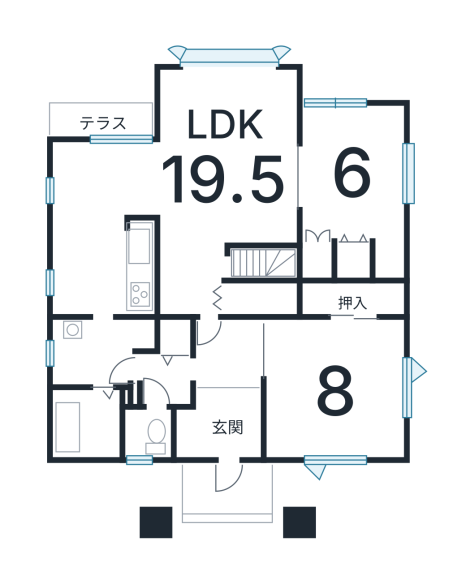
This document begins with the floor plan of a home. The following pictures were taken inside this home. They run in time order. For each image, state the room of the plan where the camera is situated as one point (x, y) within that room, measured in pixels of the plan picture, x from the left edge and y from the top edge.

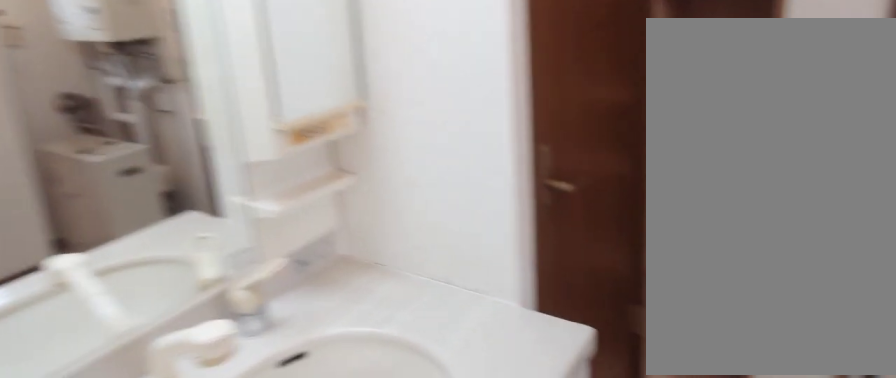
(91, 347)
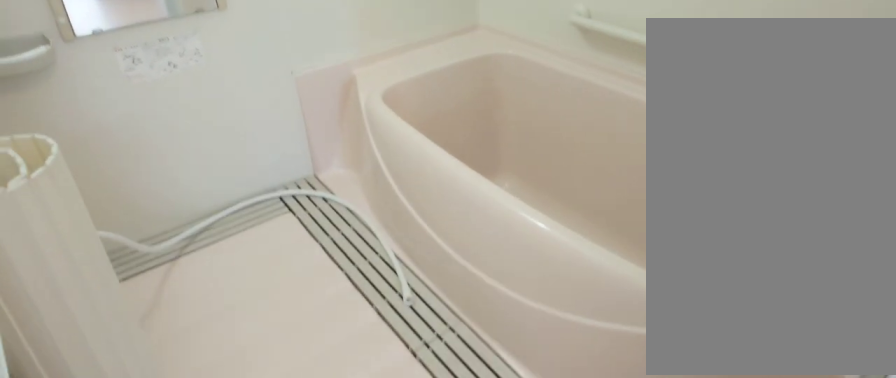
(76, 433)
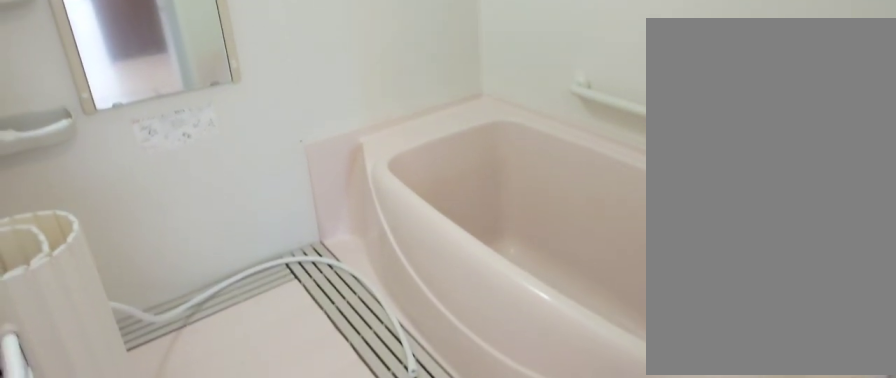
(76, 433)
